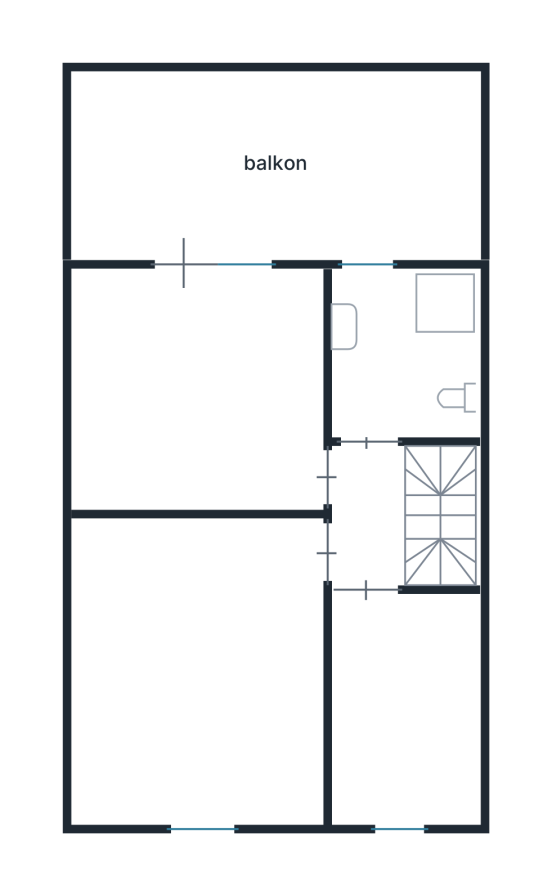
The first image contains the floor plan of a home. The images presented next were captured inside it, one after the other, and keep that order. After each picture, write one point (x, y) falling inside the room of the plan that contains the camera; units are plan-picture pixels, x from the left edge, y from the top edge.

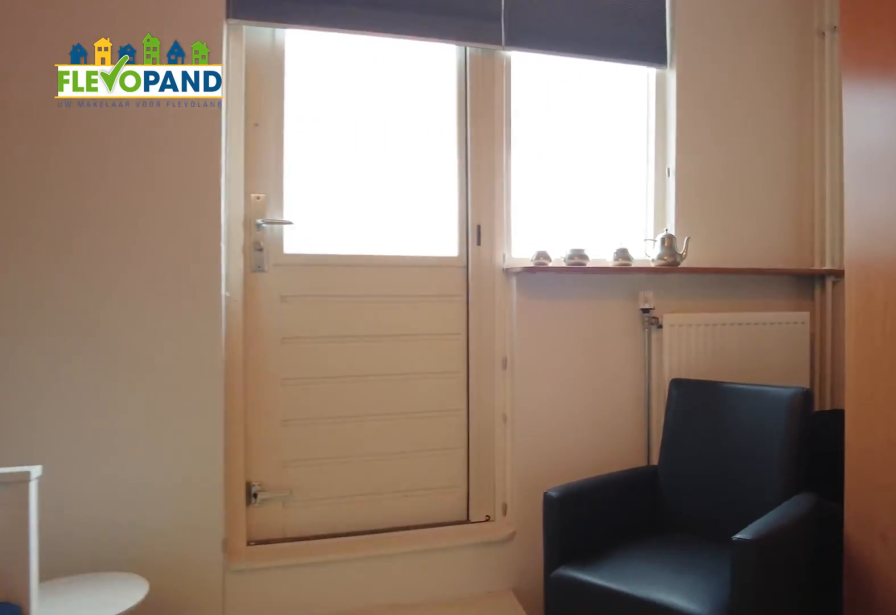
(96, 398)
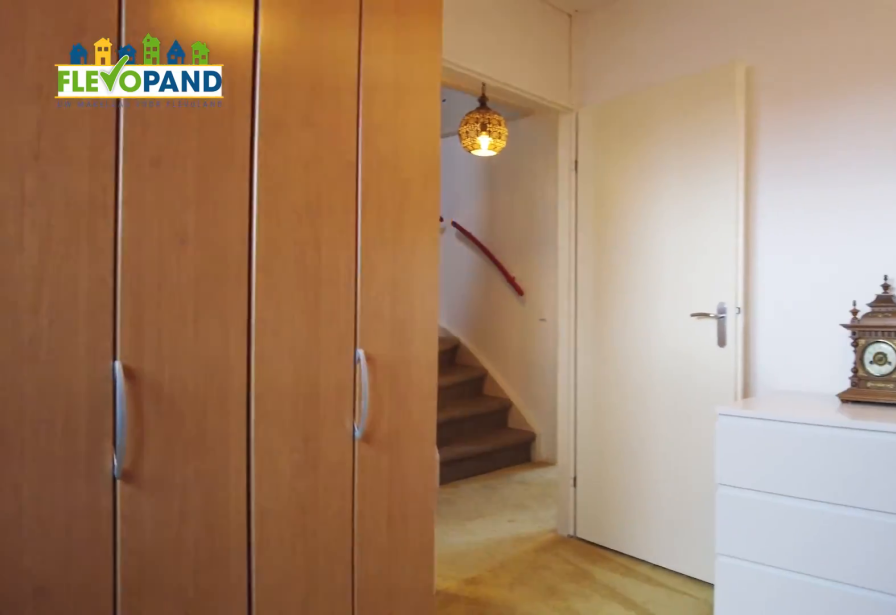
(96, 398)
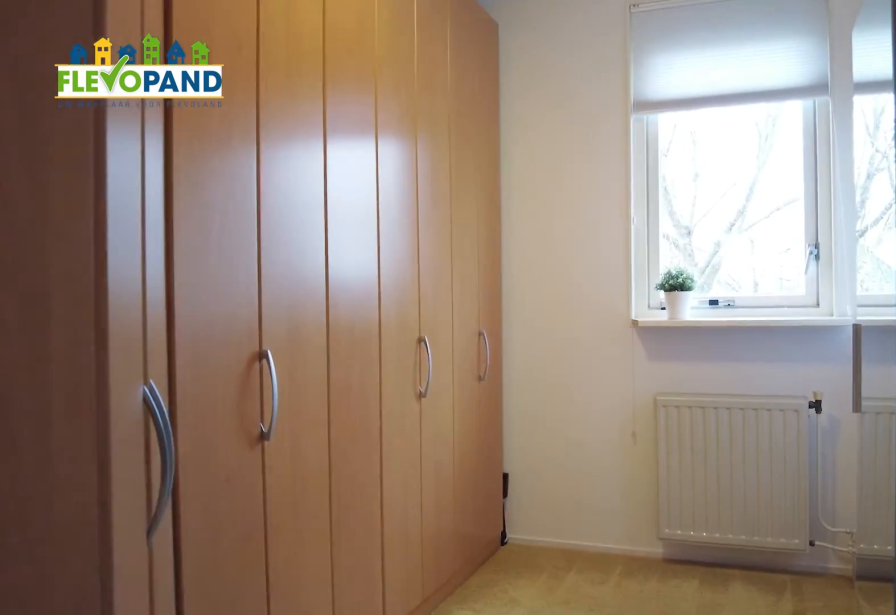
(404, 708)
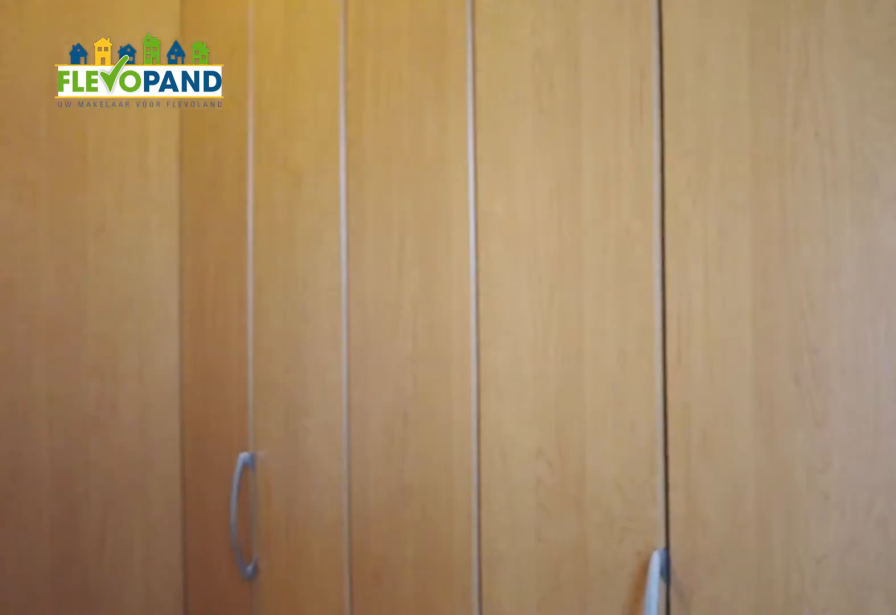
(404, 708)
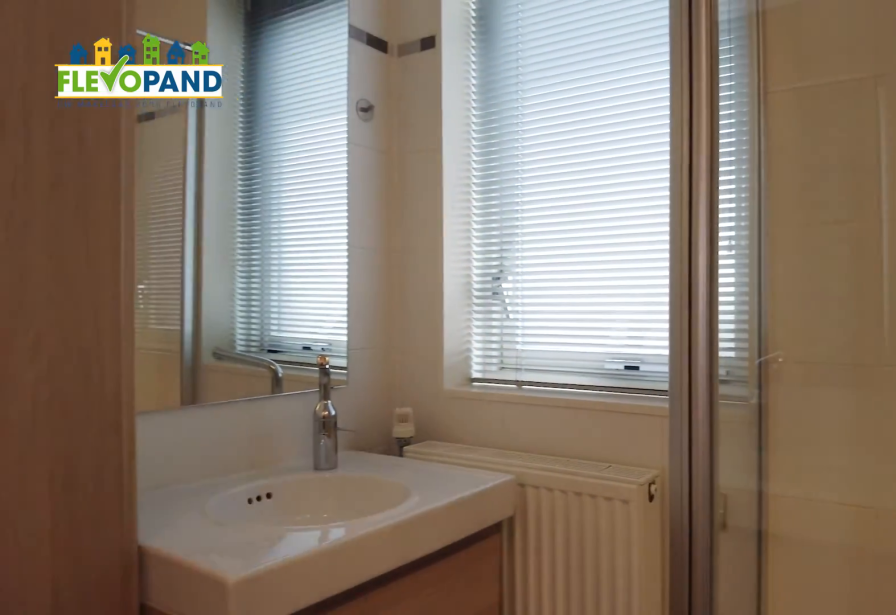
(444, 305)
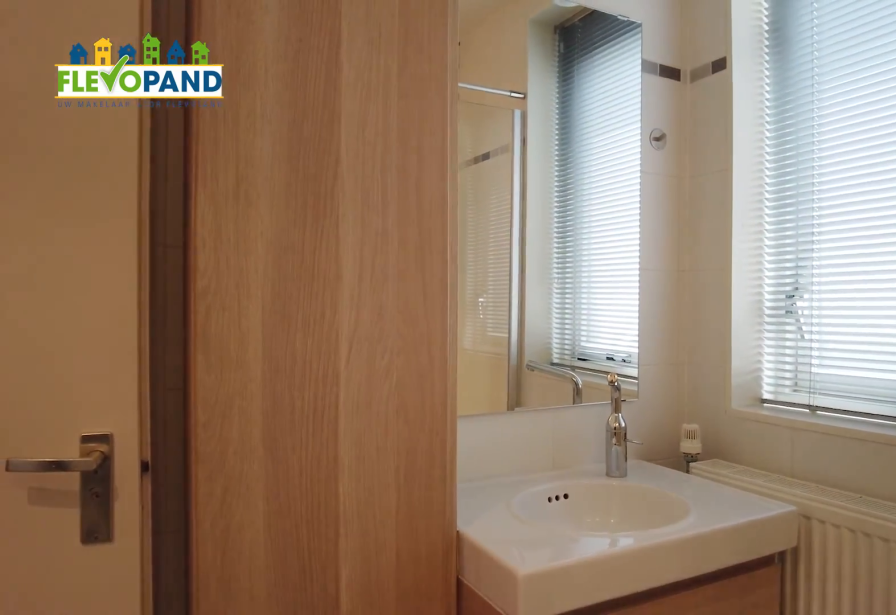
(444, 305)
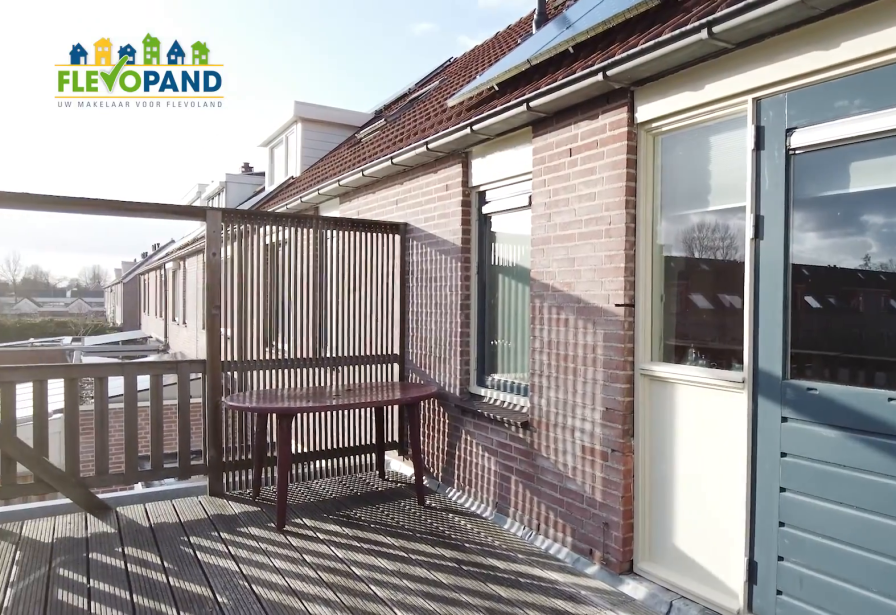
(279, 162)
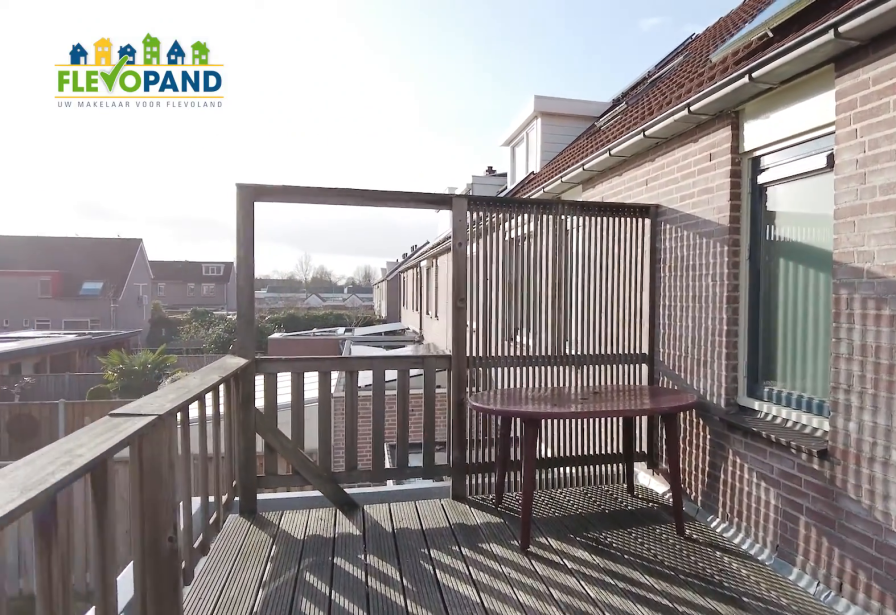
(279, 162)
